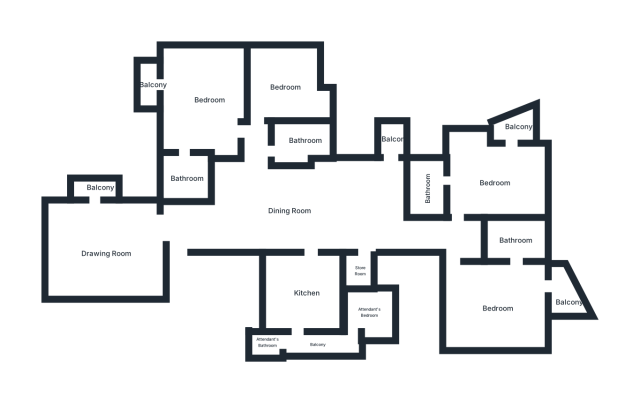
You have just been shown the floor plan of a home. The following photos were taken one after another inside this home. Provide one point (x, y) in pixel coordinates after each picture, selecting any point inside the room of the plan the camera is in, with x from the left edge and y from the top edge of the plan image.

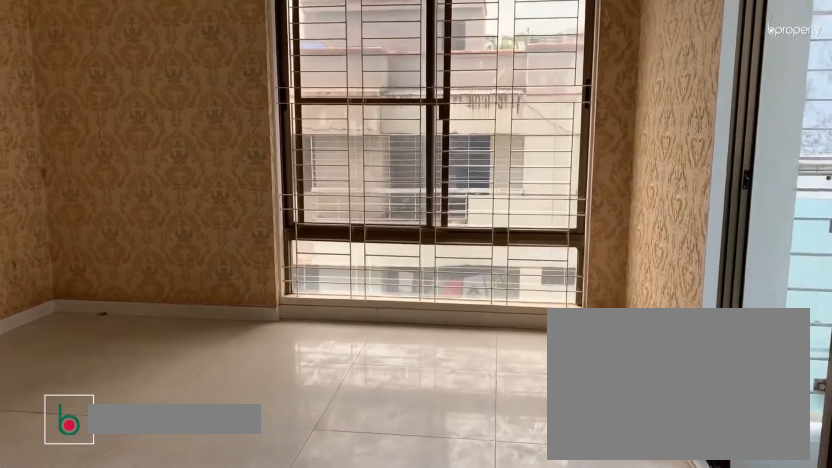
(104, 257)
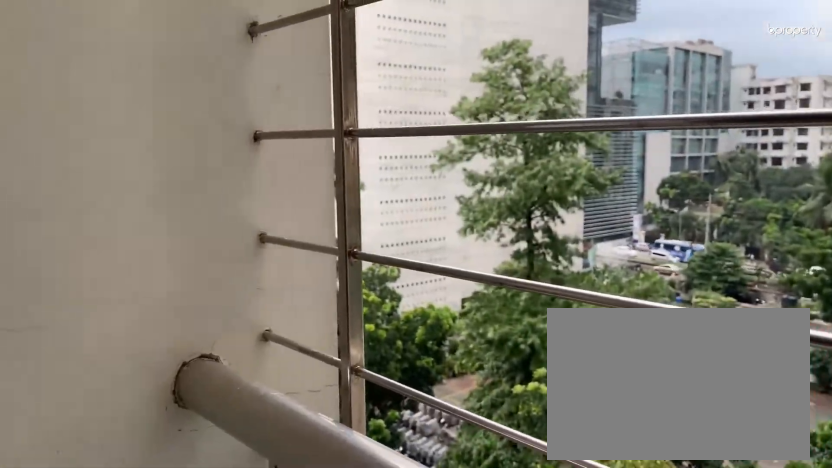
(98, 189)
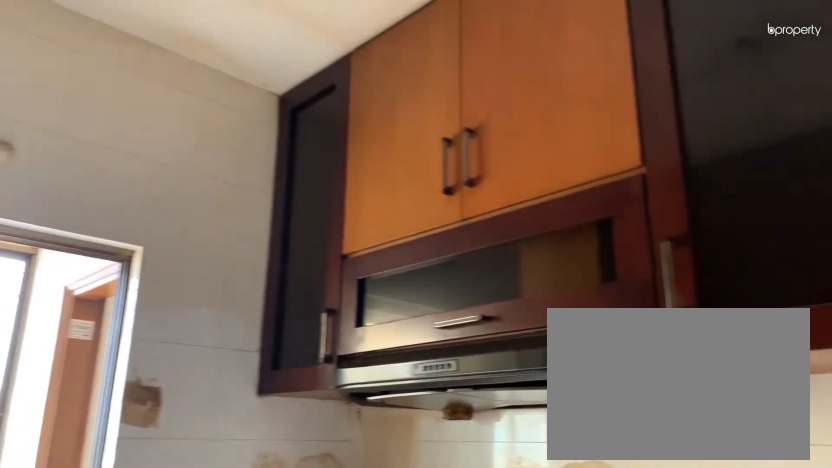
(308, 293)
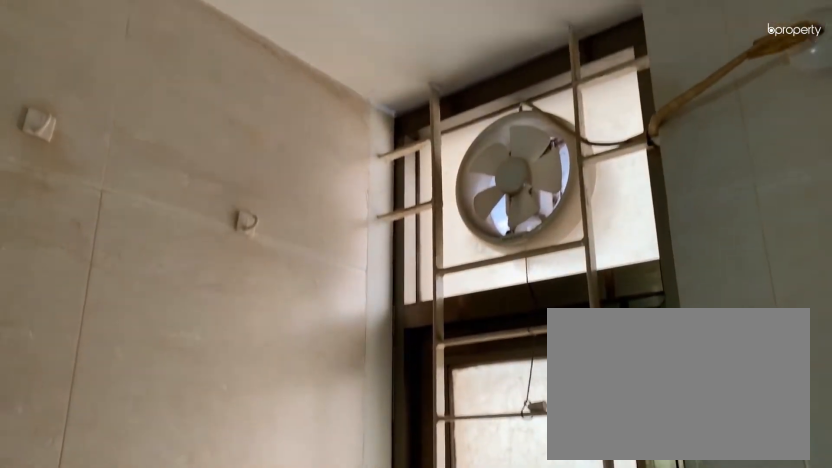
(517, 242)
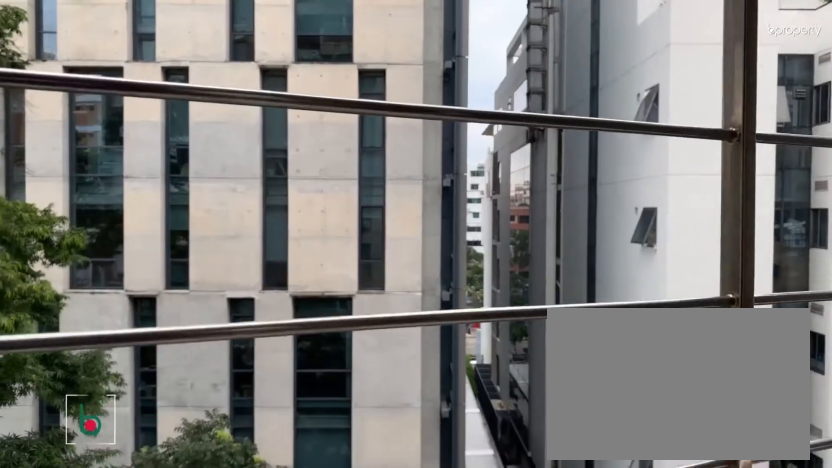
(521, 127)
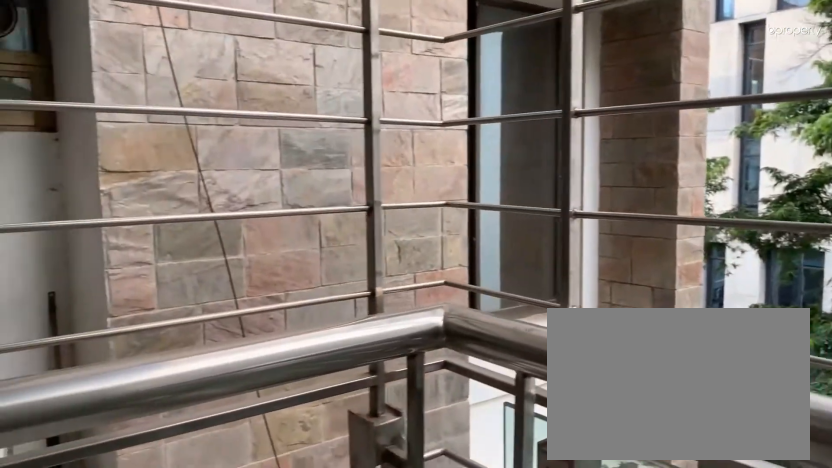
(393, 140)
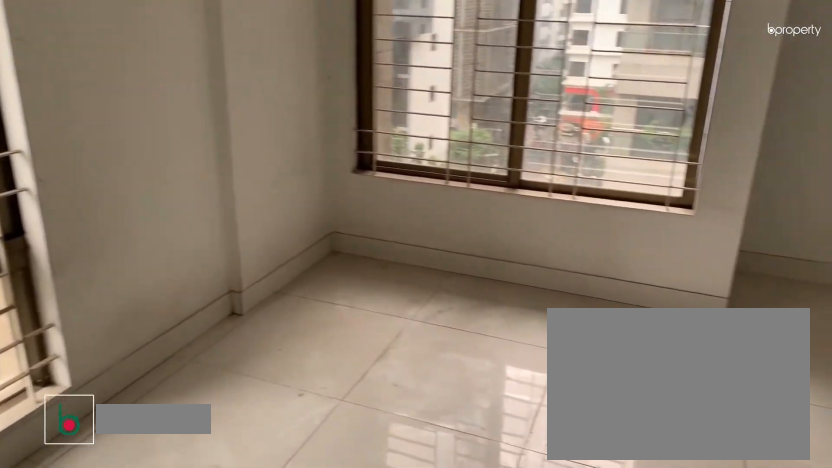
(286, 87)
